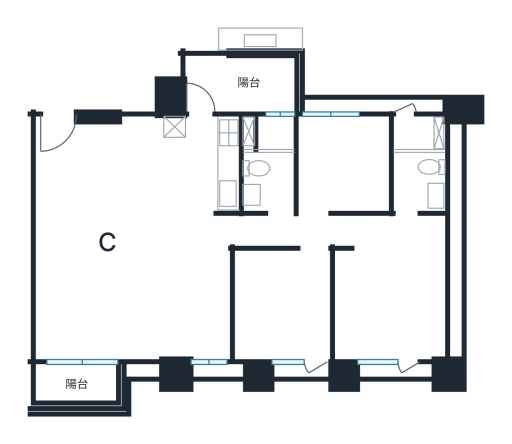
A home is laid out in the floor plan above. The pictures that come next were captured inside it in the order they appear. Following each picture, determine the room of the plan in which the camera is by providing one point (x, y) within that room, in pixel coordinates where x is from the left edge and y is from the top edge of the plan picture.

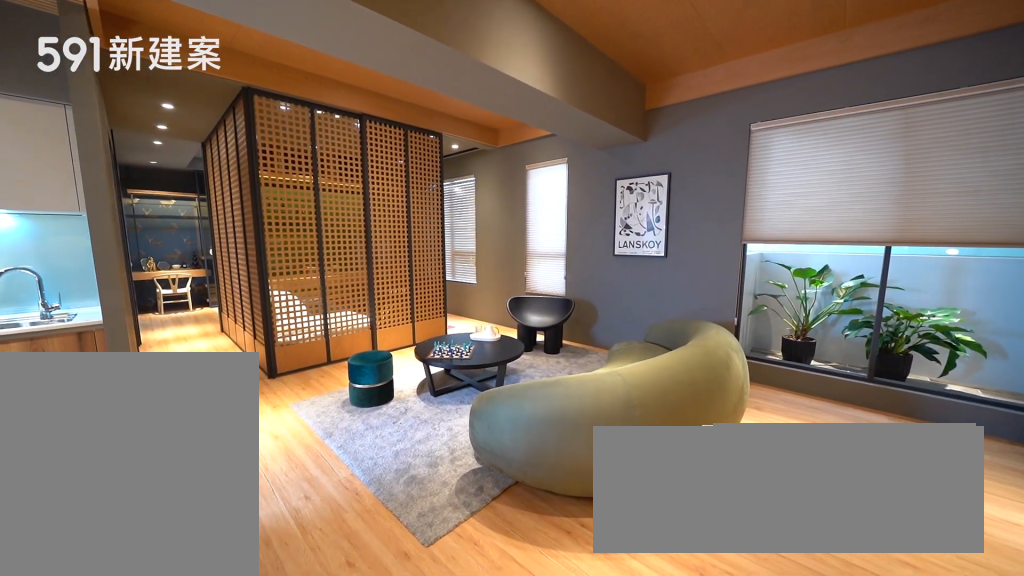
(135, 287)
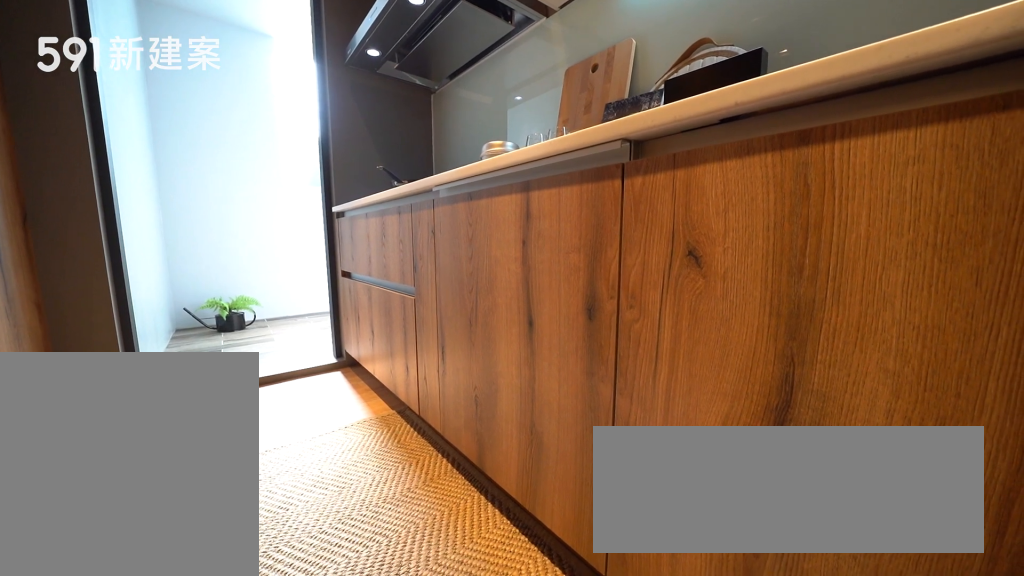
(203, 162)
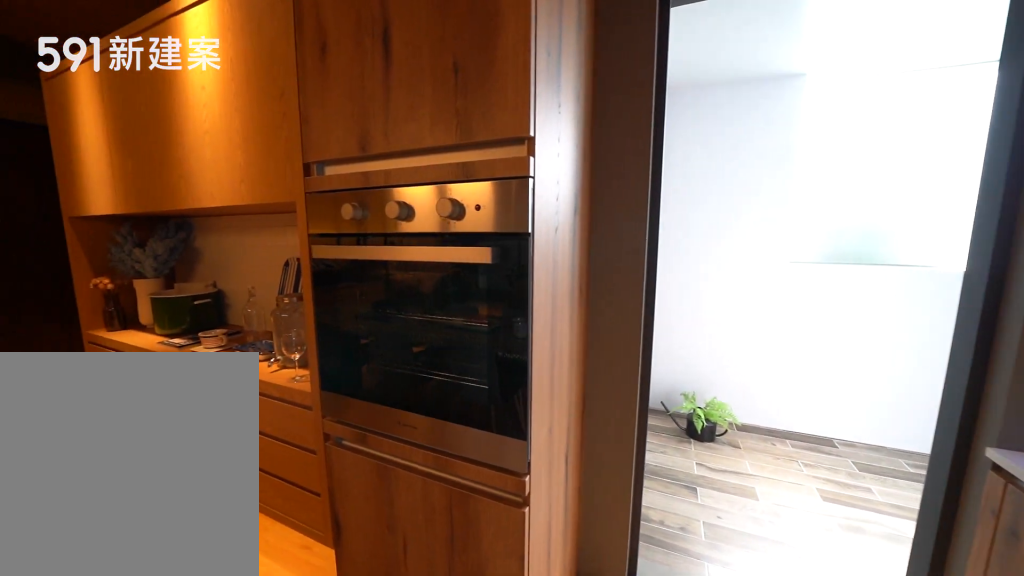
(203, 162)
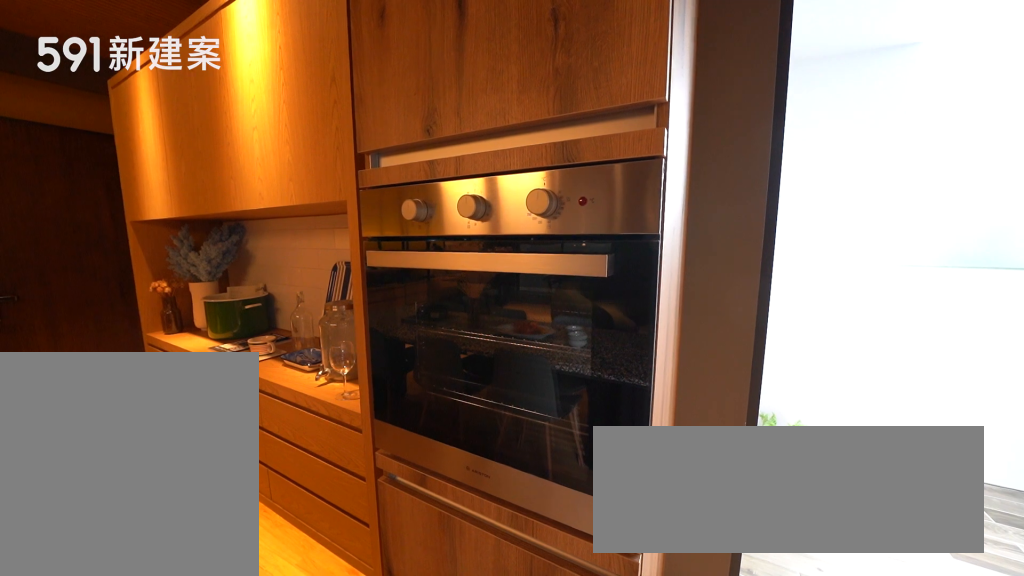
(203, 162)
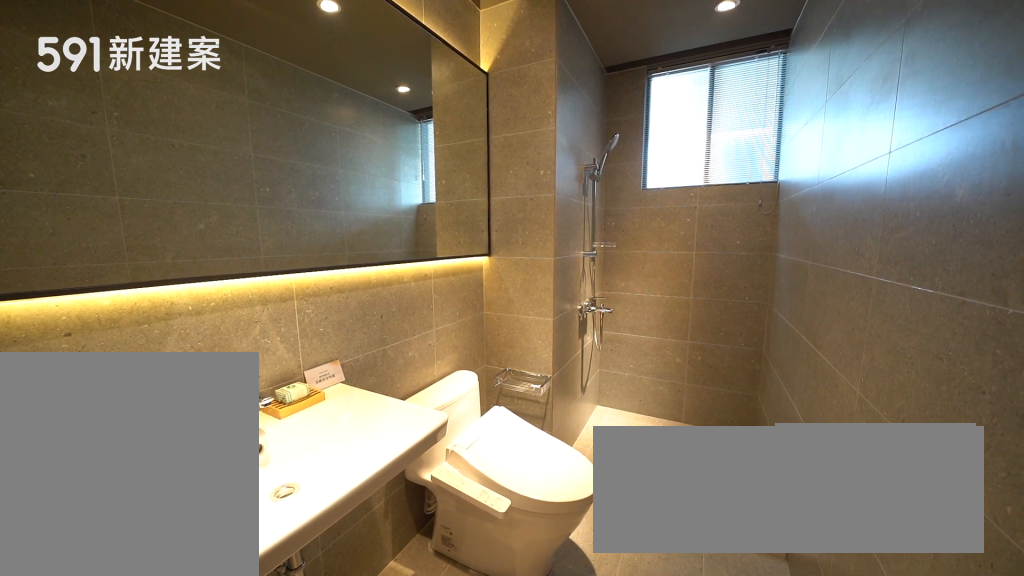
(270, 162)
